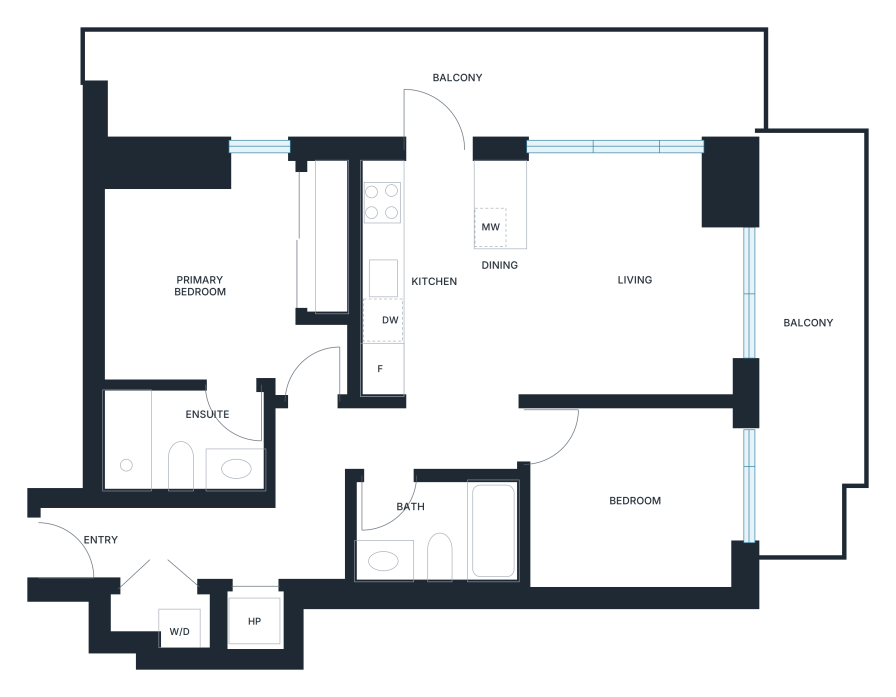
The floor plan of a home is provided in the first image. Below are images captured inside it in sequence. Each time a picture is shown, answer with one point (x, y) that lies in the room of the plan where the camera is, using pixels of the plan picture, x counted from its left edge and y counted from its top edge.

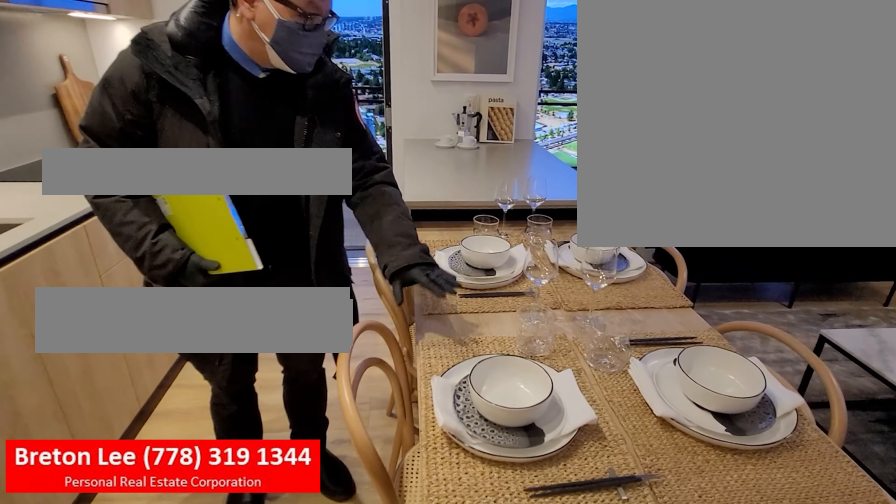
(501, 307)
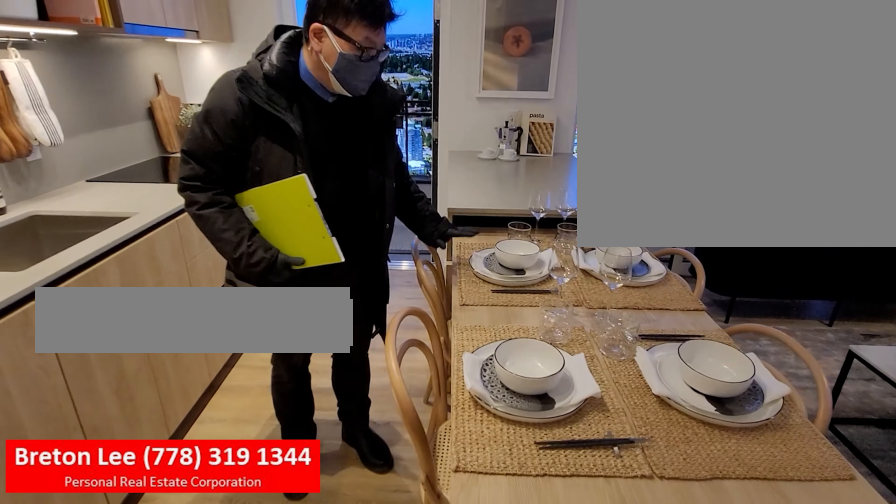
(501, 307)
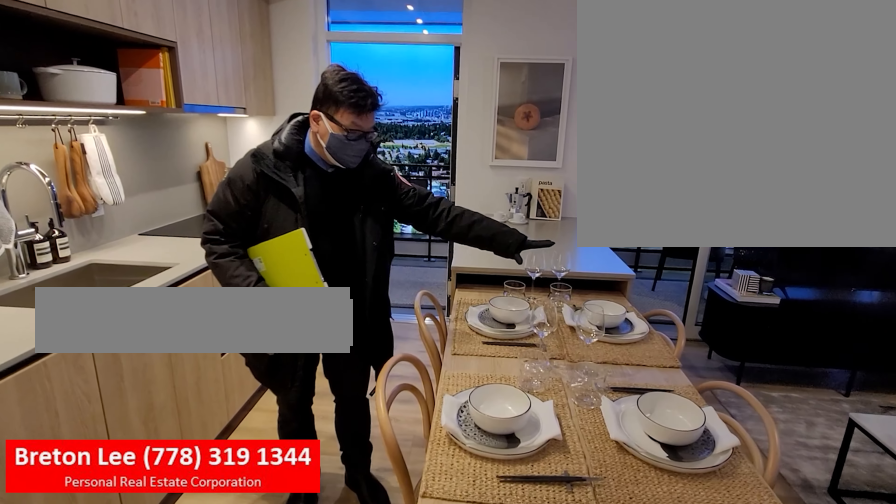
(503, 321)
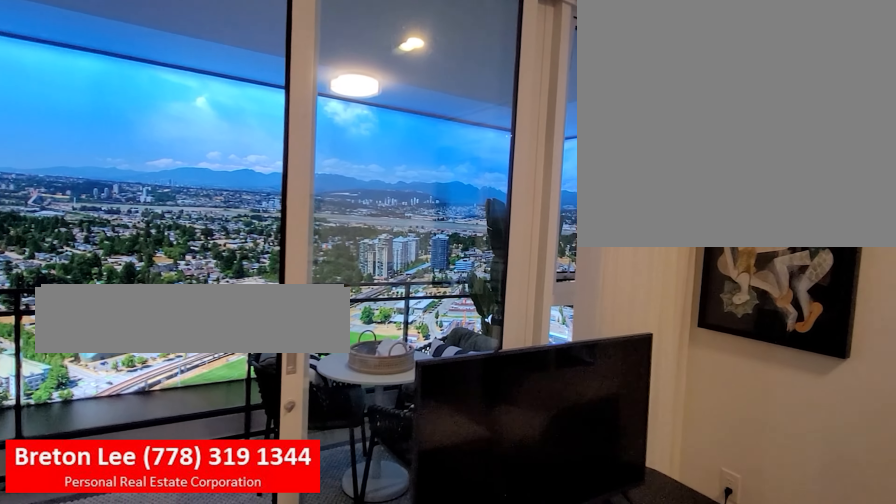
(642, 237)
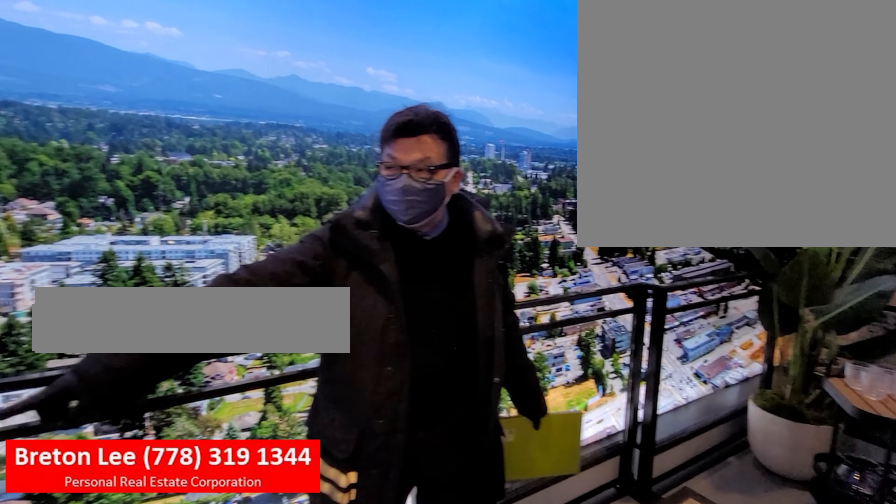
(812, 377)
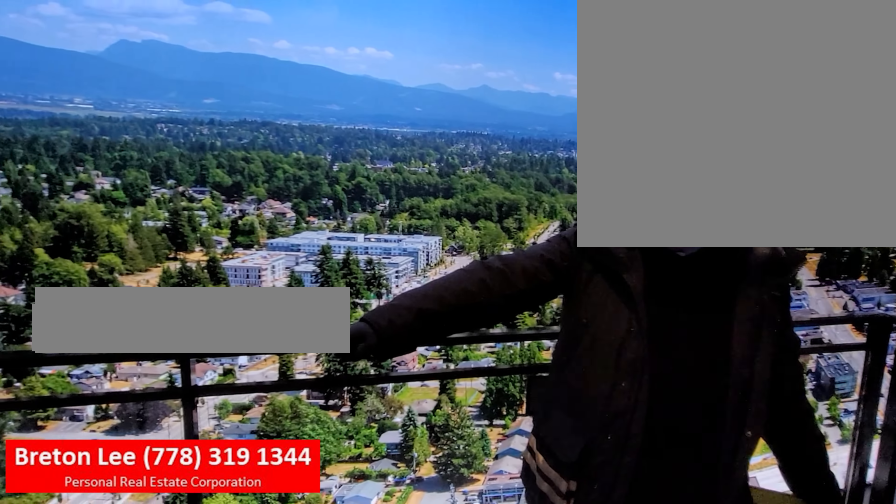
(811, 375)
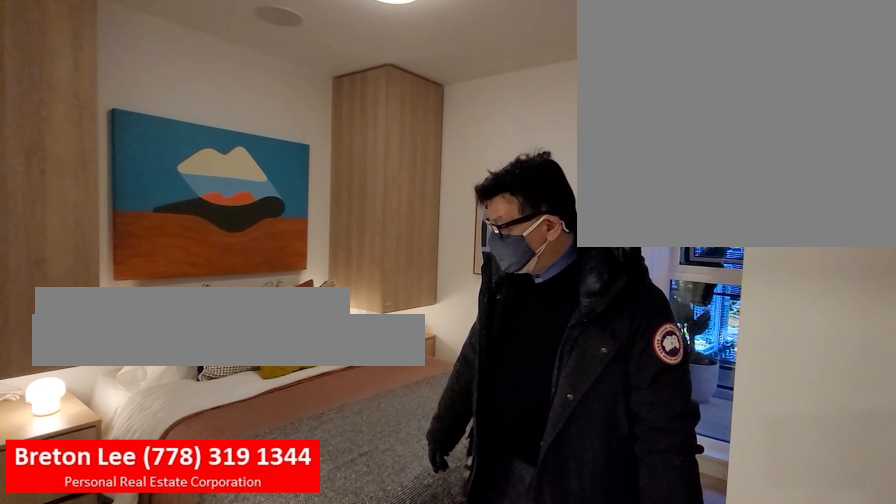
(193, 234)
